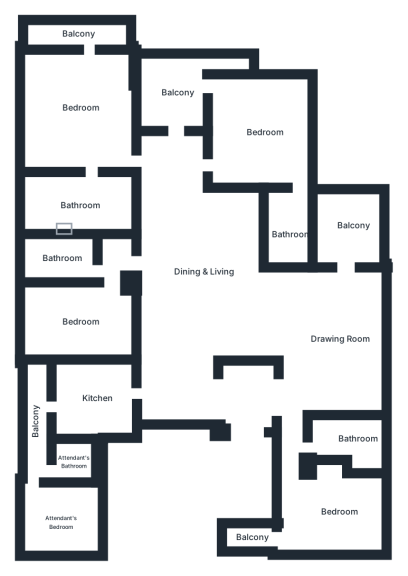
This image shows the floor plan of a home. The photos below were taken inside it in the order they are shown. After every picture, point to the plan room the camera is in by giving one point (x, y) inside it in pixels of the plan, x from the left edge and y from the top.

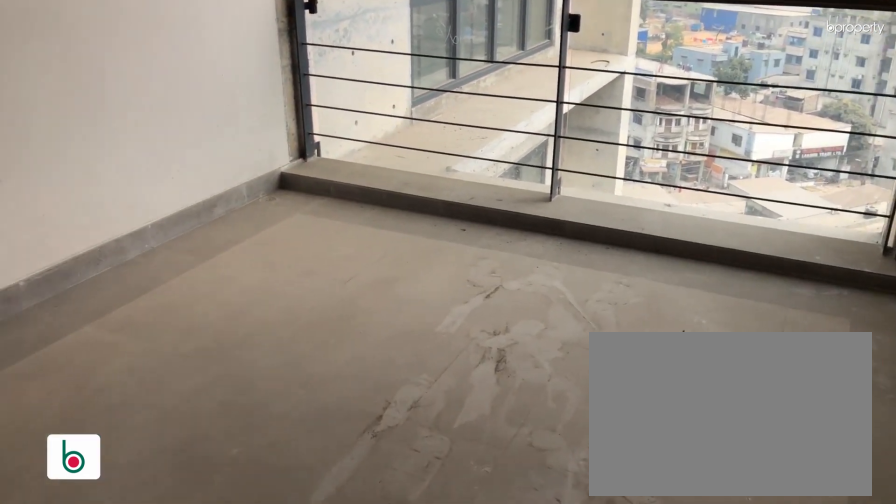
(347, 226)
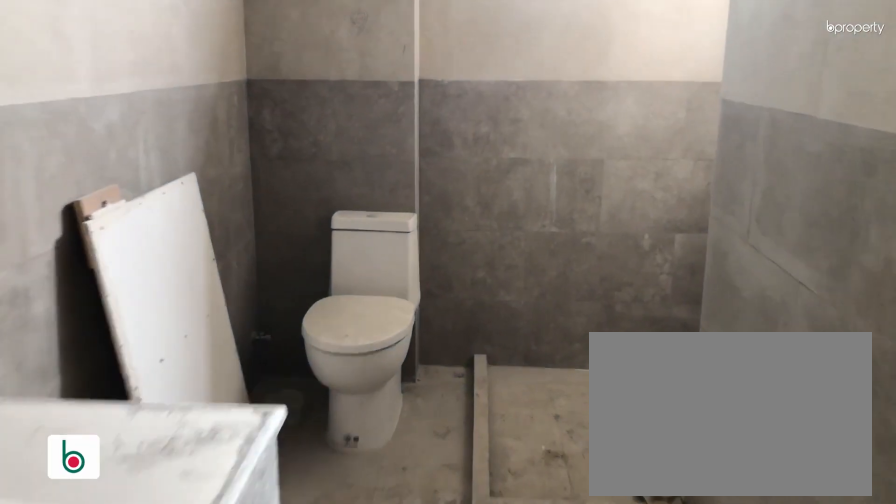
(321, 438)
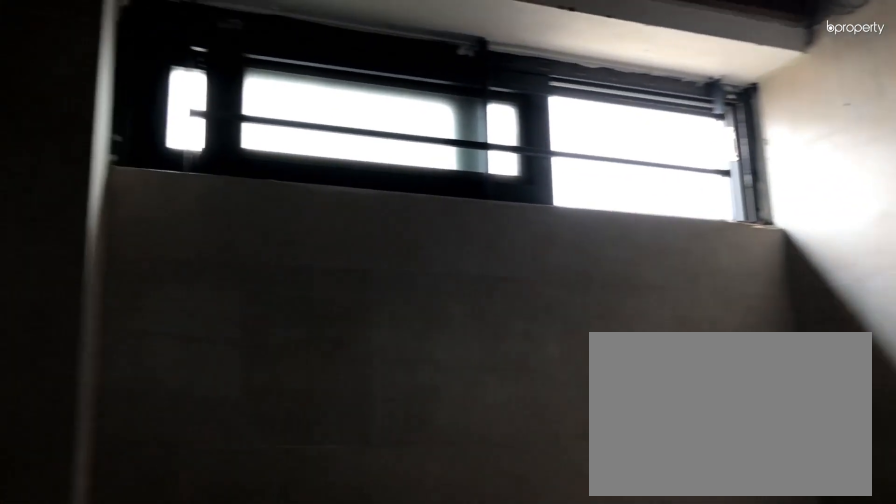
(357, 440)
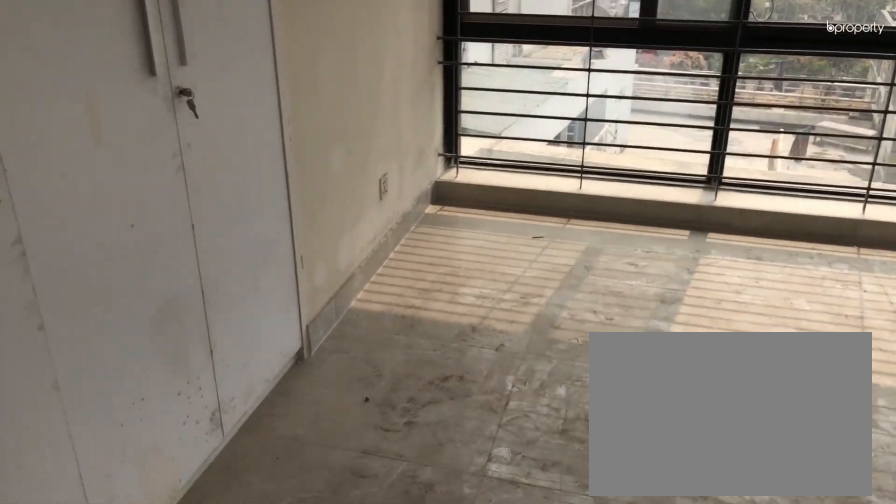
(335, 512)
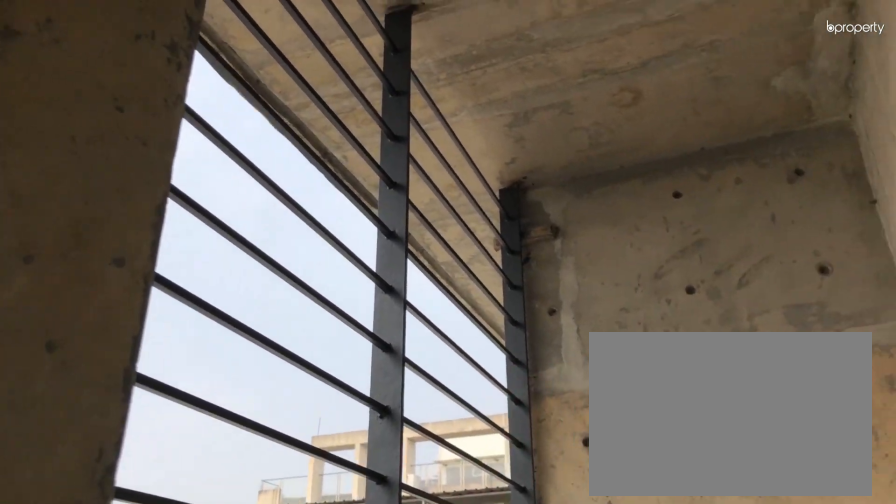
(242, 533)
